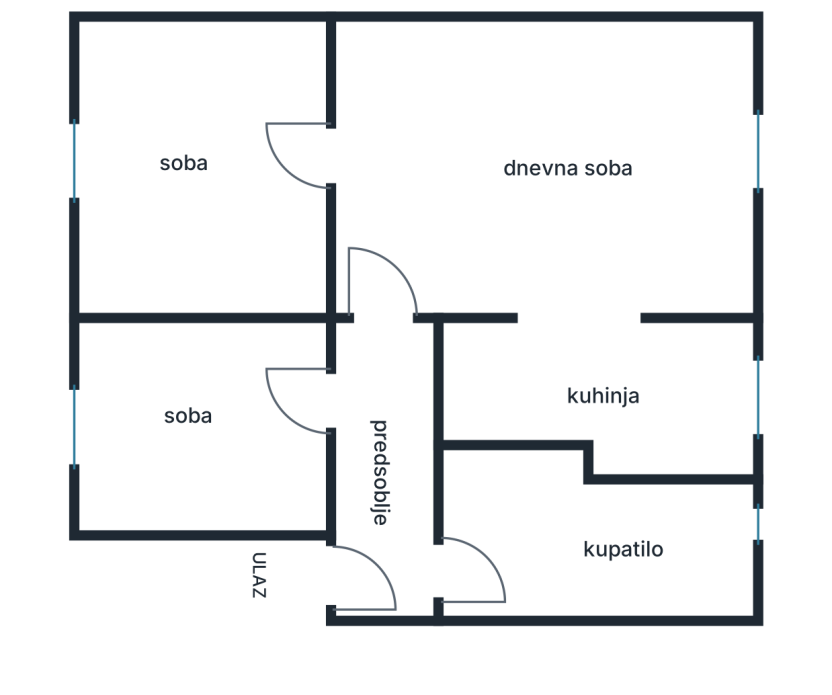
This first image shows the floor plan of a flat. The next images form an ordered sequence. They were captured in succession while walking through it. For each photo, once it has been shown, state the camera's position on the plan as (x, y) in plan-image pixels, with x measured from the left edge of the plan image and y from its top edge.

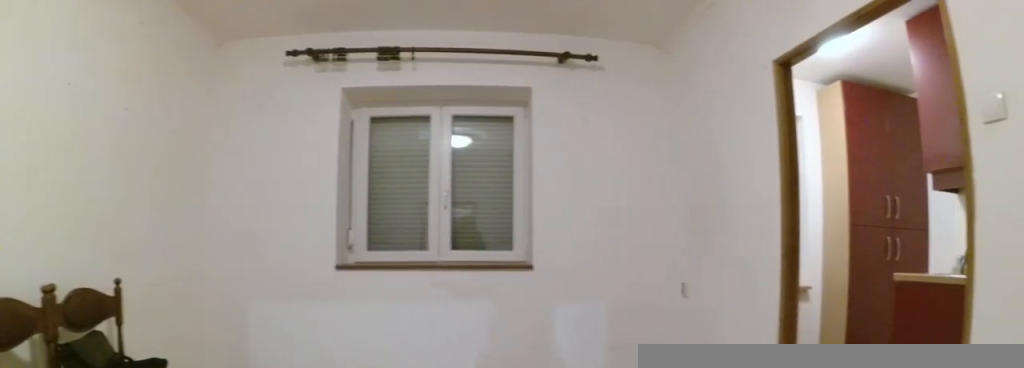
(367, 129)
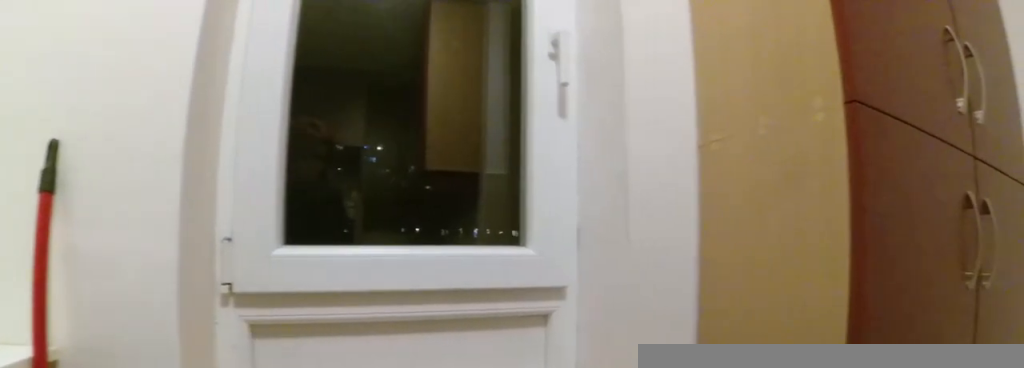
(705, 360)
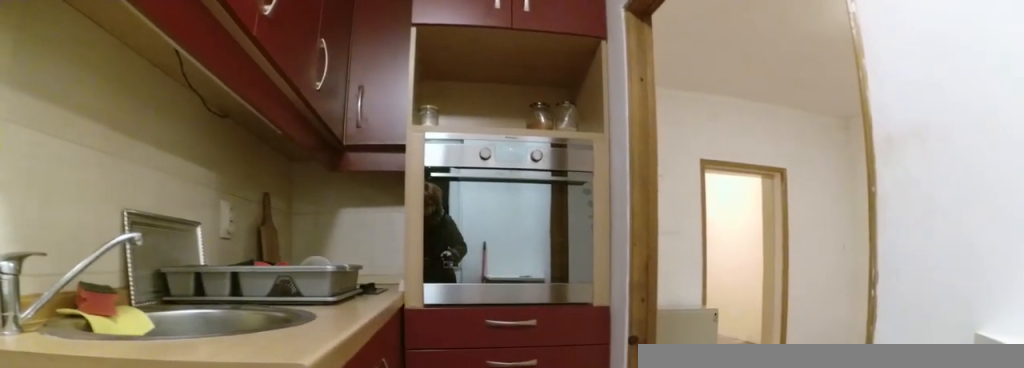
(716, 378)
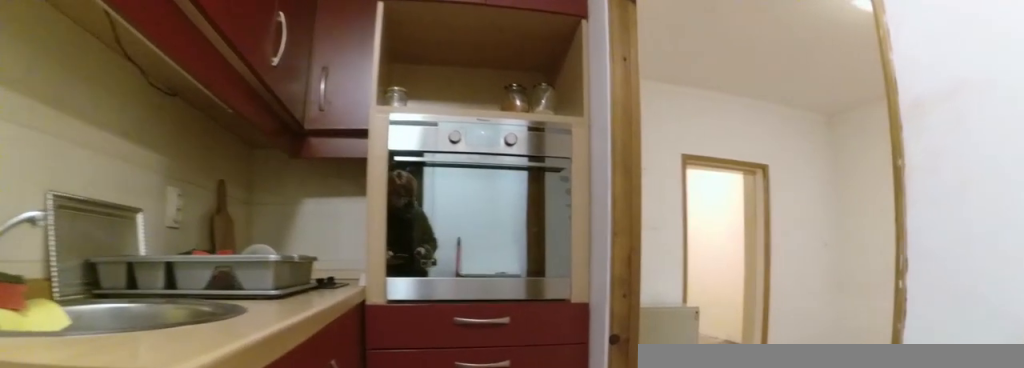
(696, 378)
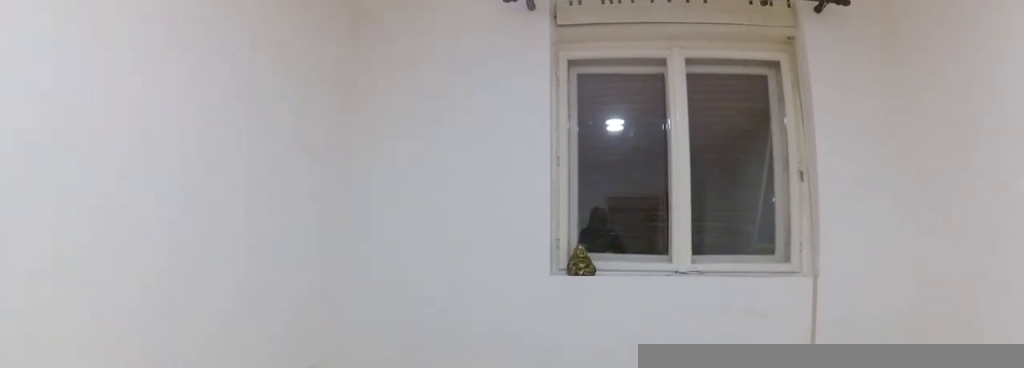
(244, 391)
